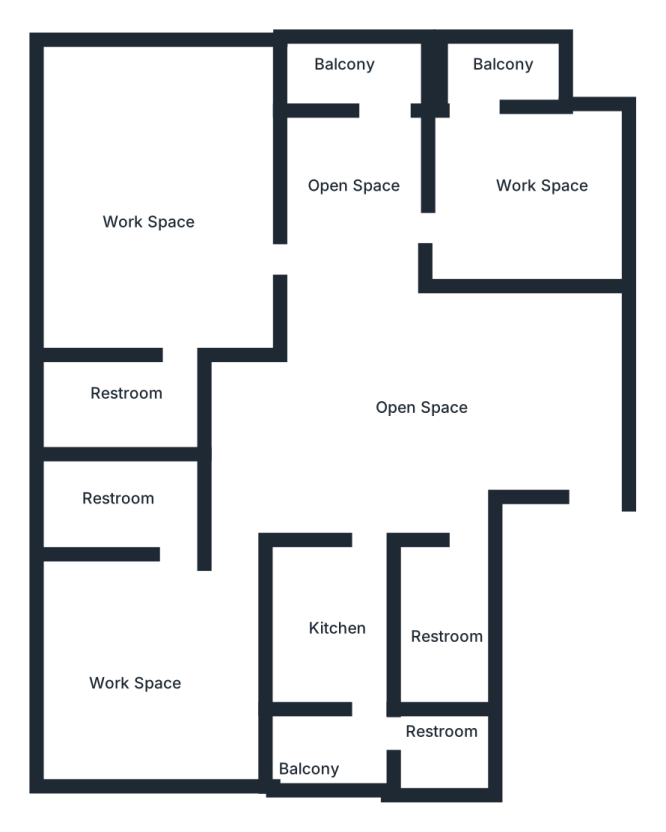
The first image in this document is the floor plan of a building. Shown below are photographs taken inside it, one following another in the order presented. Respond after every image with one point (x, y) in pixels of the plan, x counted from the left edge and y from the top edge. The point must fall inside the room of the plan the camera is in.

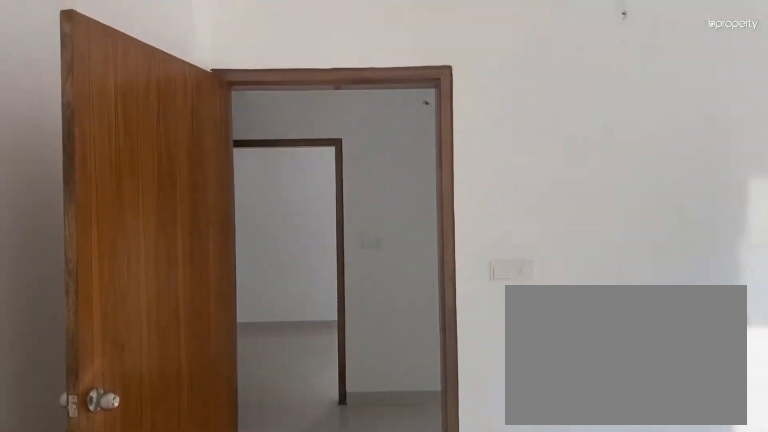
(525, 189)
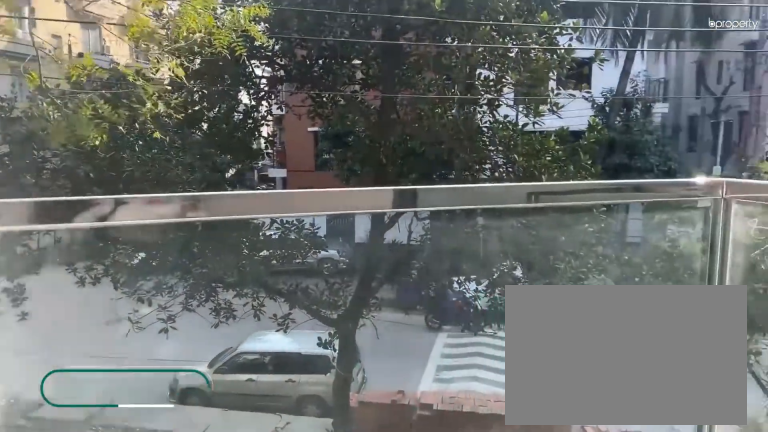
(493, 63)
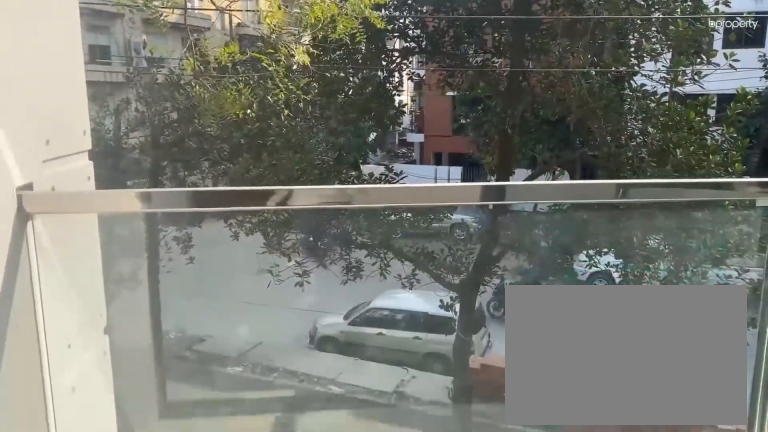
(493, 63)
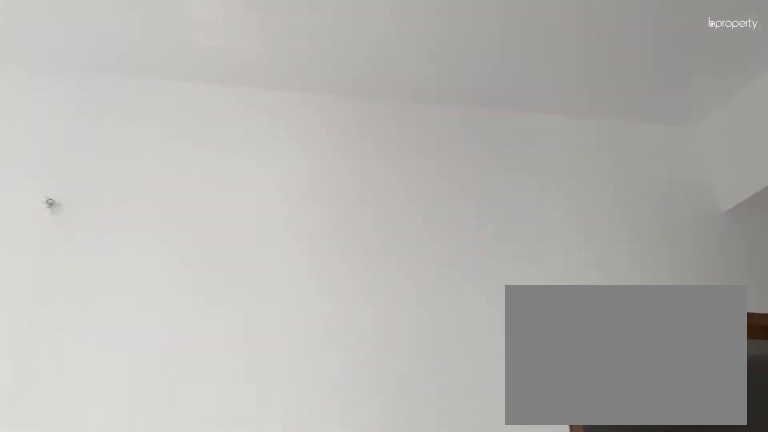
(163, 186)
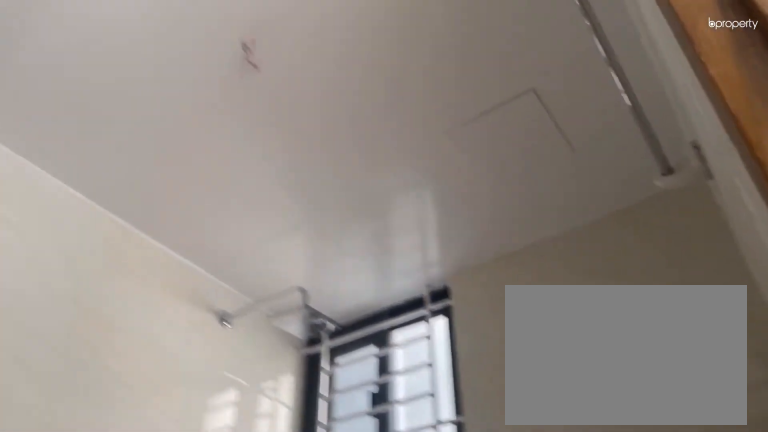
(133, 402)
